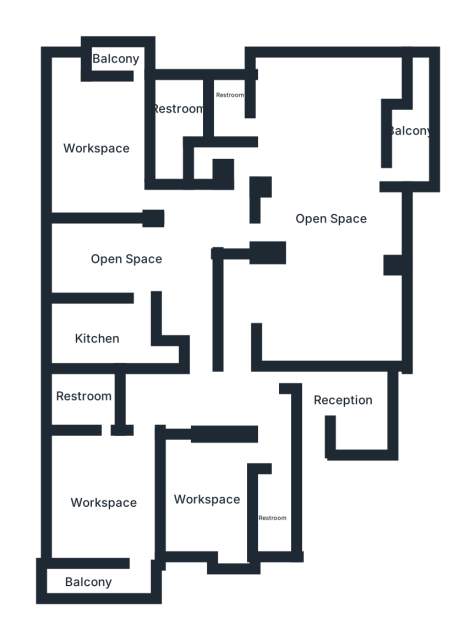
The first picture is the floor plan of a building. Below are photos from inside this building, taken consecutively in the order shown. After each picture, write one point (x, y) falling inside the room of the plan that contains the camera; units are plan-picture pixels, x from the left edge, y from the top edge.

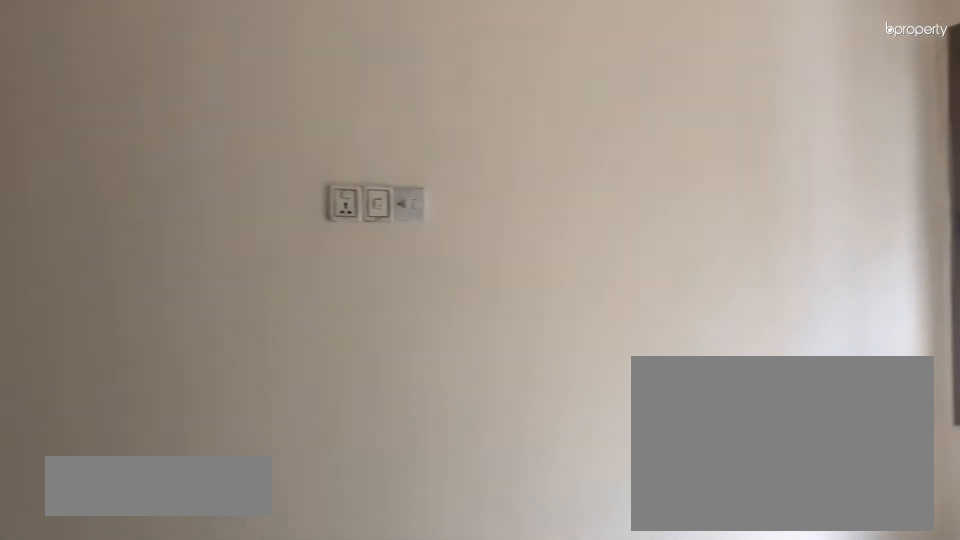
(341, 408)
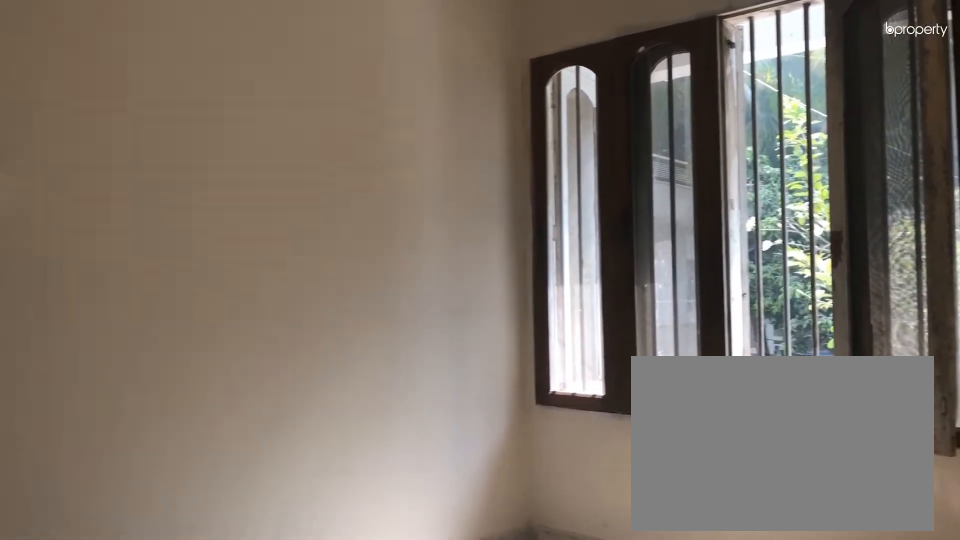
(341, 408)
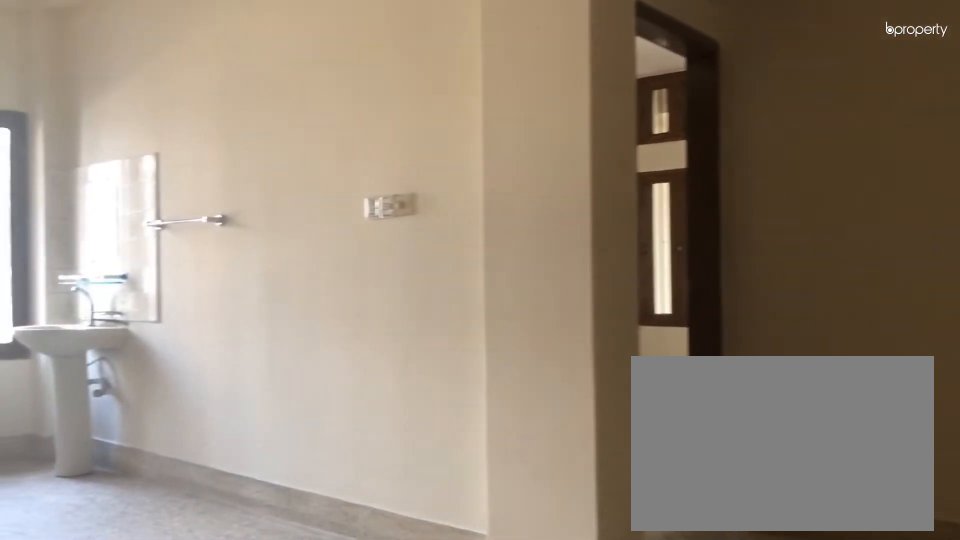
(169, 262)
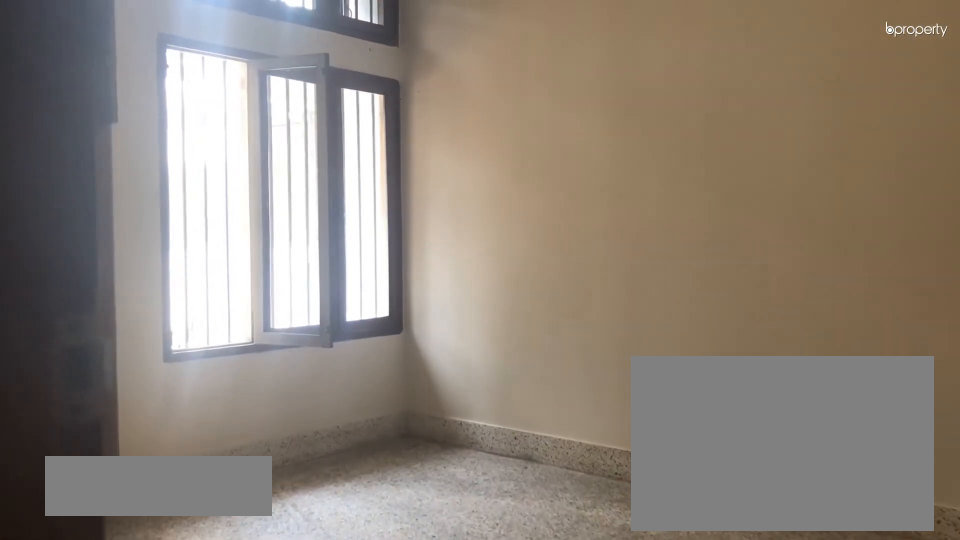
(207, 500)
